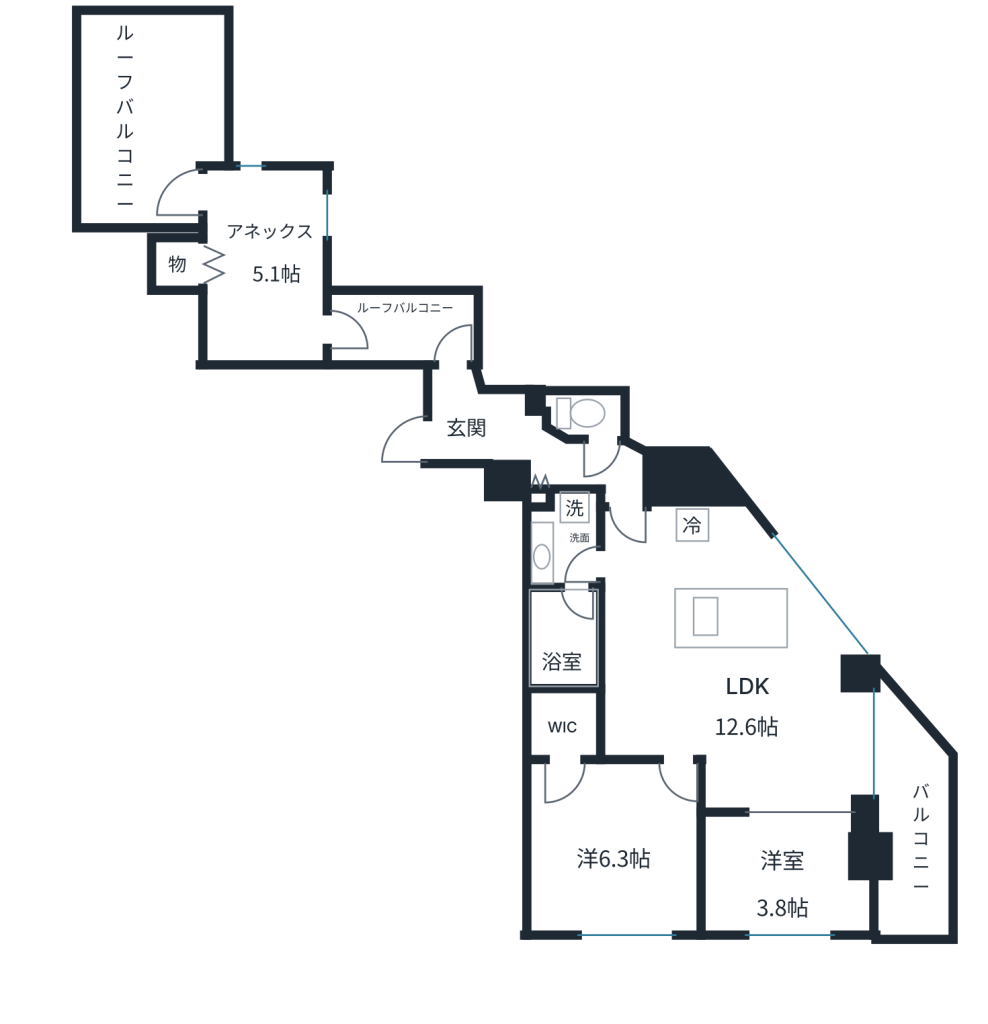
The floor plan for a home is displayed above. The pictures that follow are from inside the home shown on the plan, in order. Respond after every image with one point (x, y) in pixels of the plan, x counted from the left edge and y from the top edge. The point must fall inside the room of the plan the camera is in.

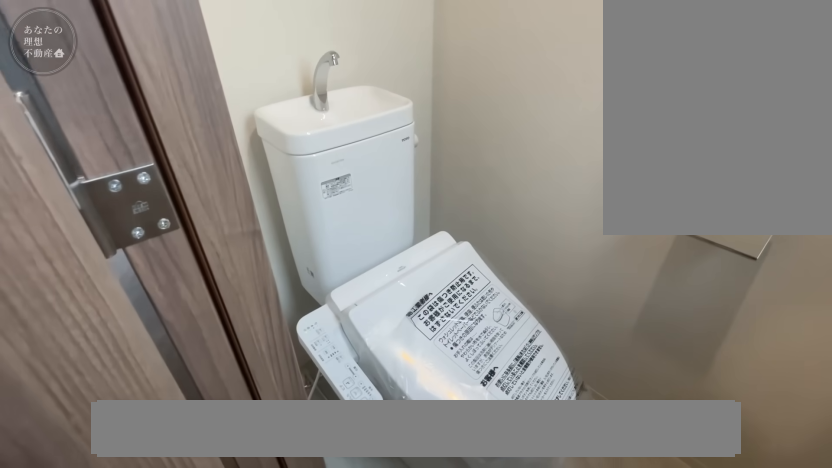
(534, 458)
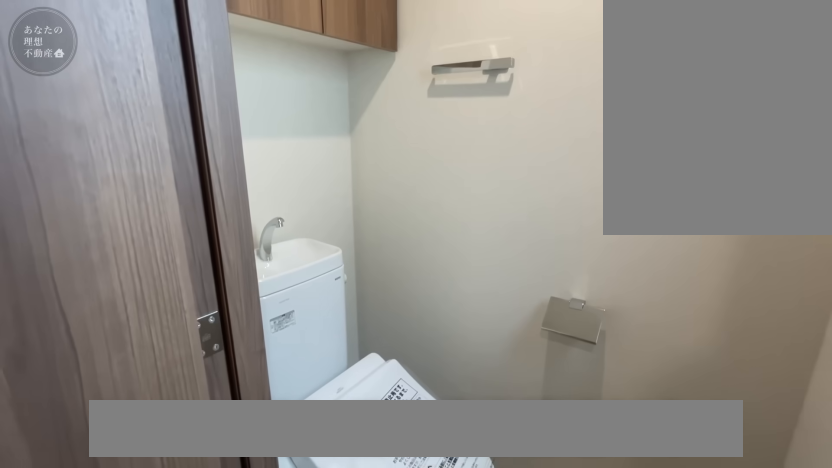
(534, 458)
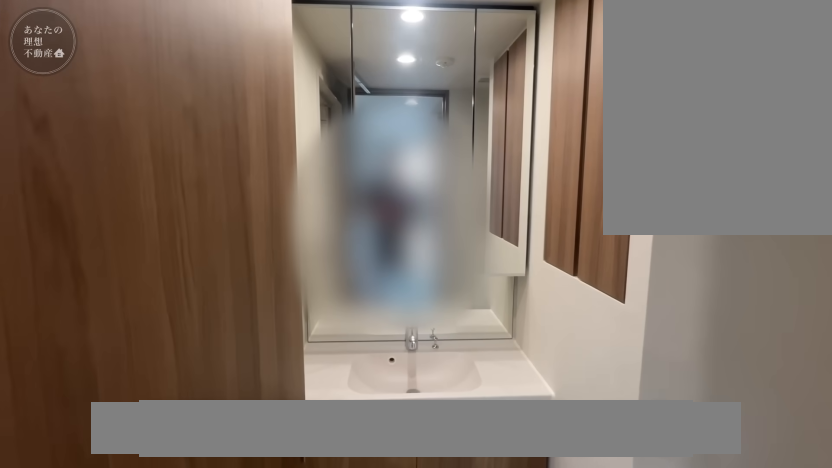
(572, 548)
